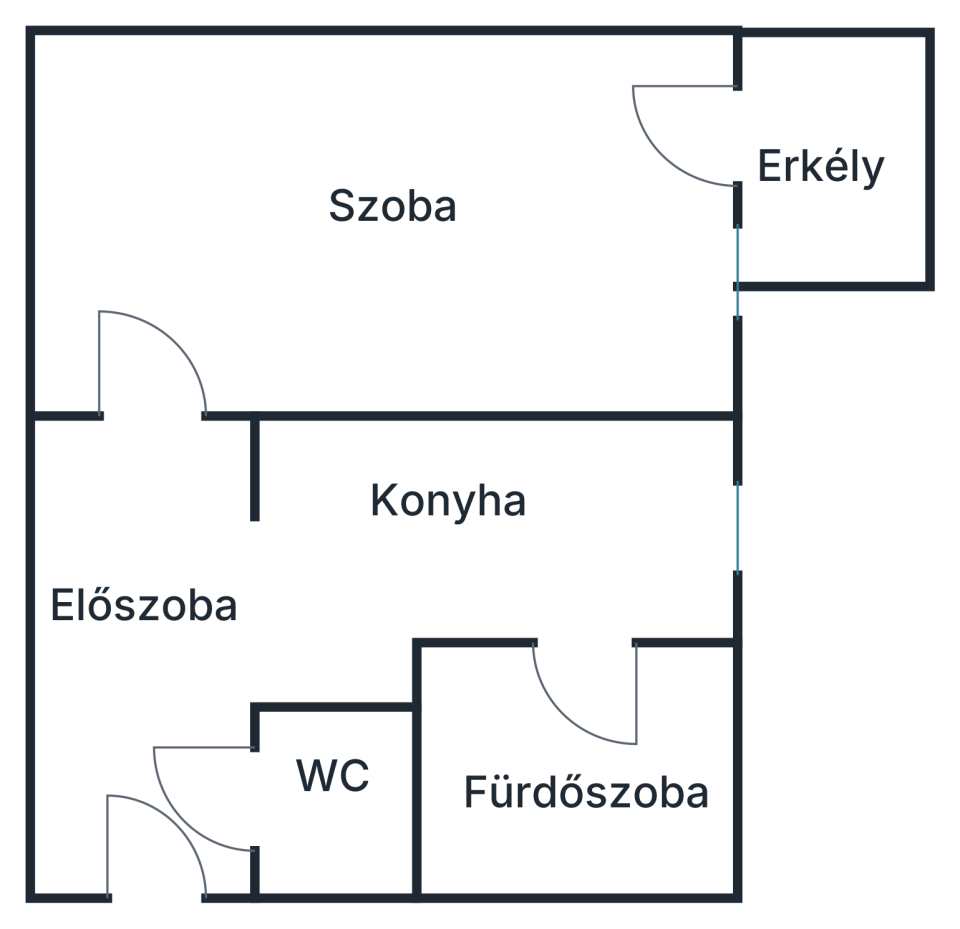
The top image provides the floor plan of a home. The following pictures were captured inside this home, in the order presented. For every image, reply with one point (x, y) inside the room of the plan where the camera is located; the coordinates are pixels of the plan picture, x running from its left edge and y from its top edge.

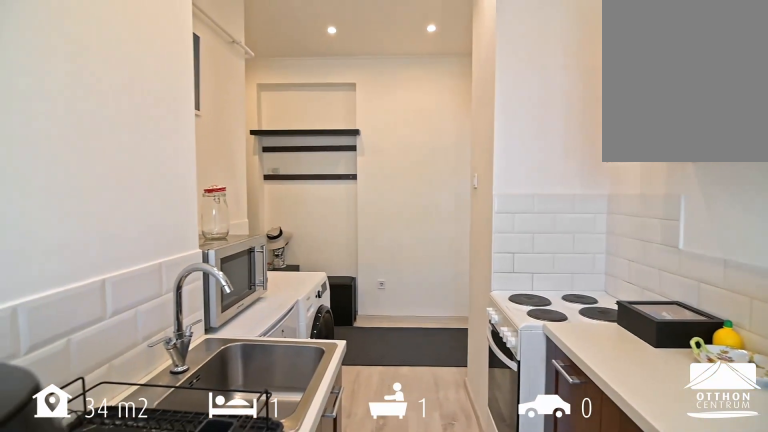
(474, 546)
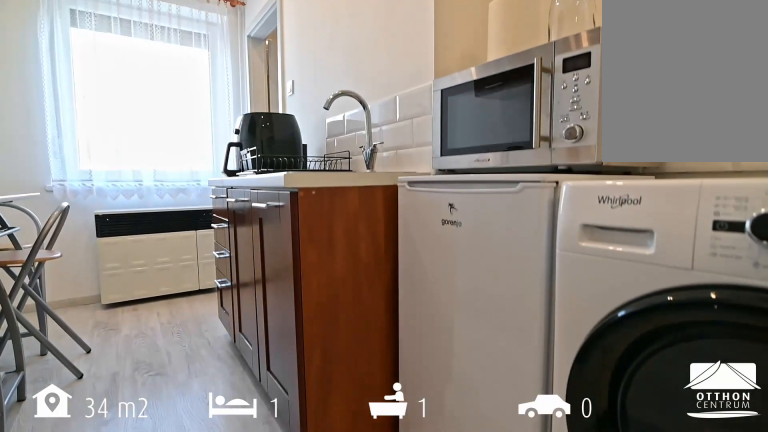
(474, 546)
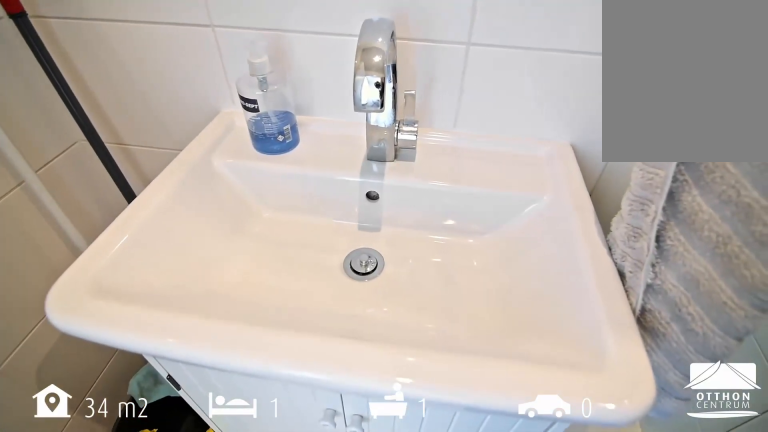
(606, 795)
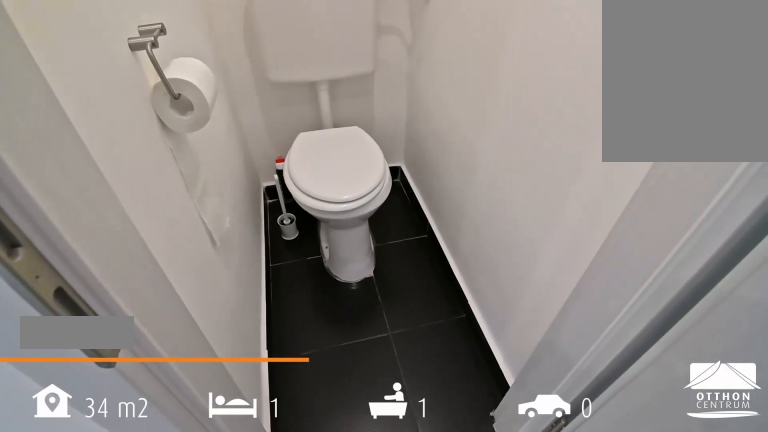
(341, 820)
